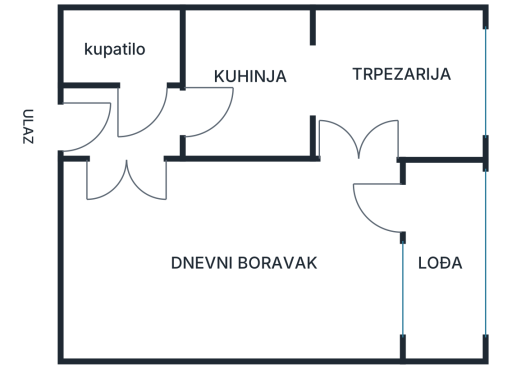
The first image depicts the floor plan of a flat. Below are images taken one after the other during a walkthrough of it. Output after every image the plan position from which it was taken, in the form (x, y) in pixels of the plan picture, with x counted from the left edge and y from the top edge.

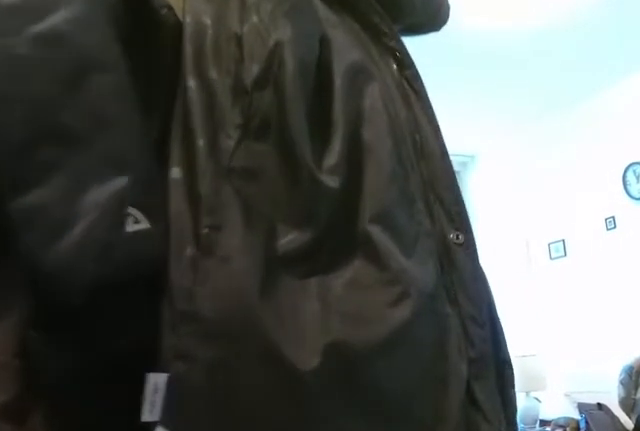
(116, 126)
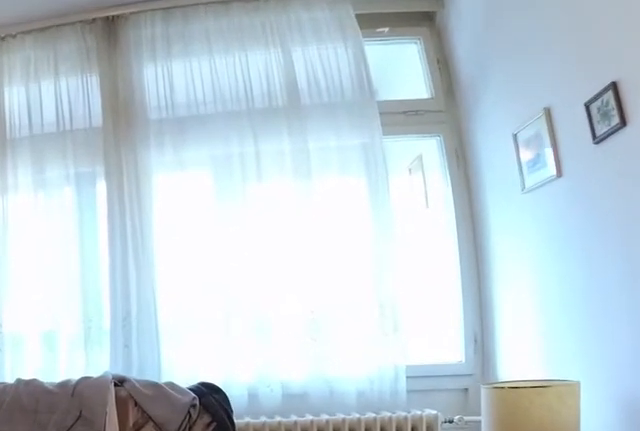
(239, 245)
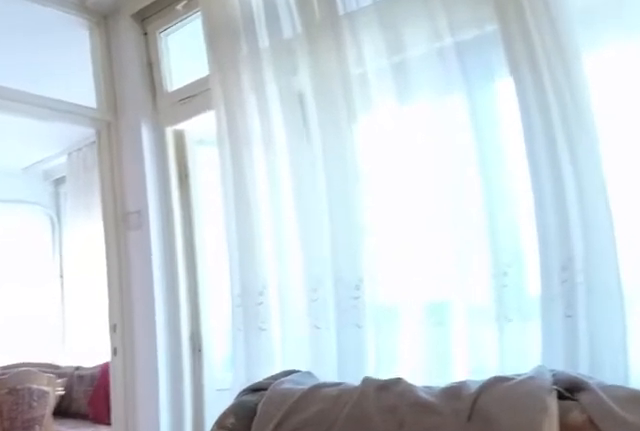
(299, 258)
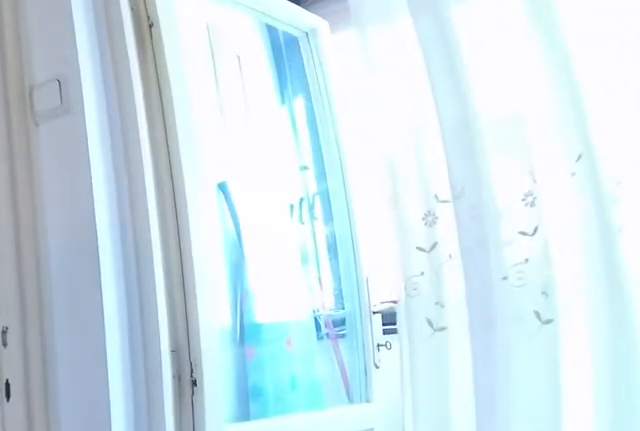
(348, 221)
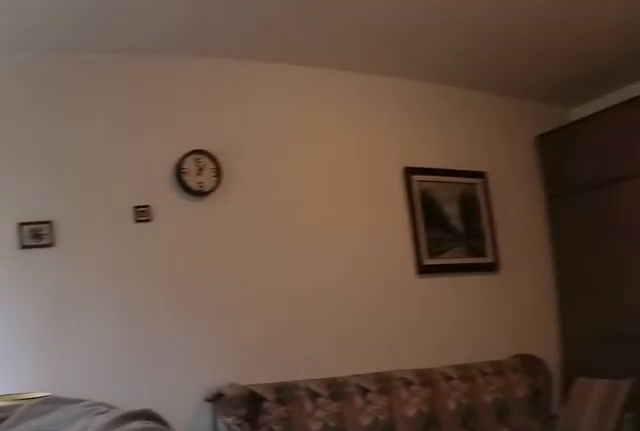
(390, 186)
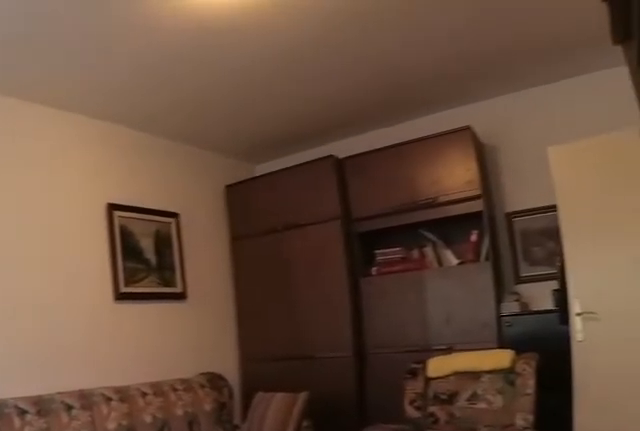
(394, 186)
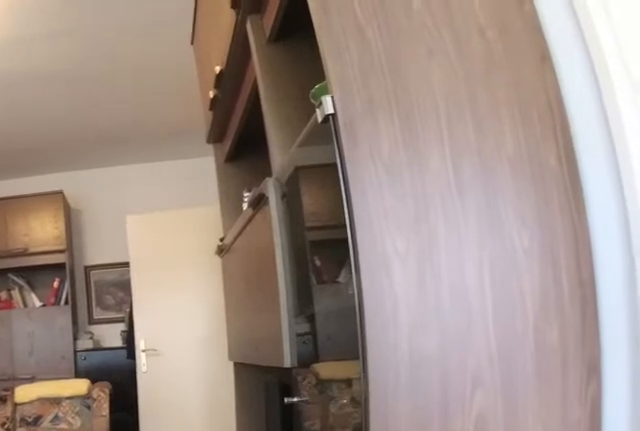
(393, 194)
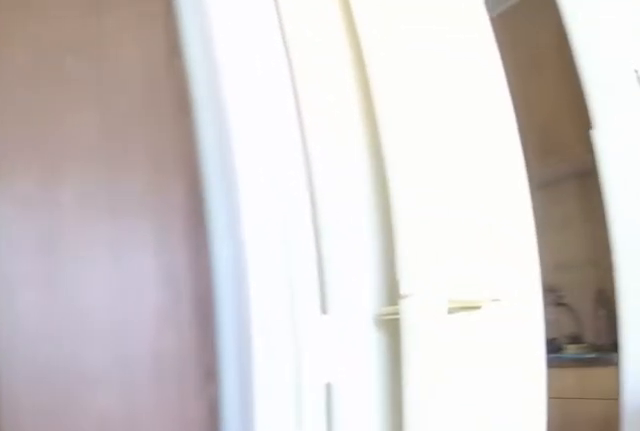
(387, 188)
